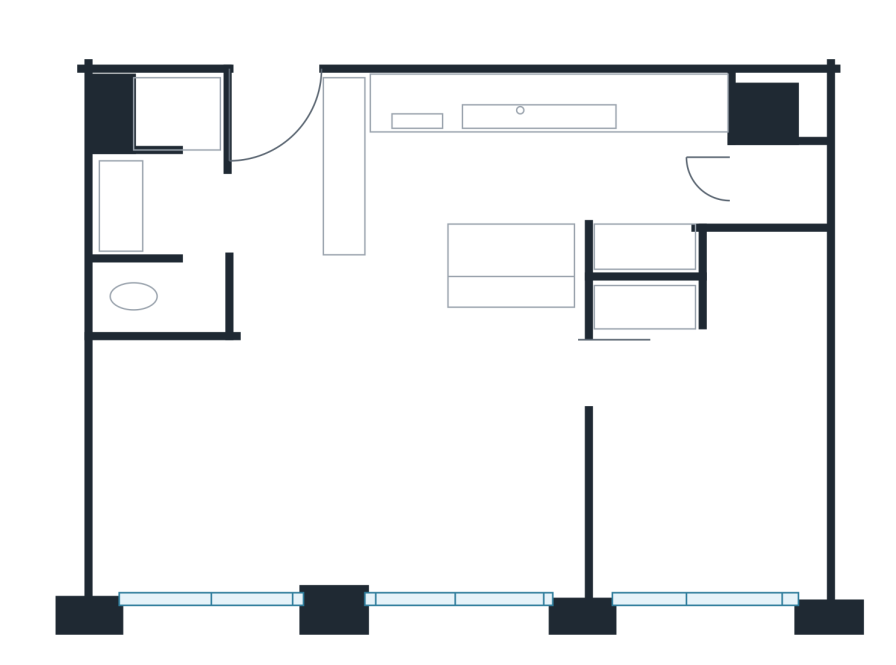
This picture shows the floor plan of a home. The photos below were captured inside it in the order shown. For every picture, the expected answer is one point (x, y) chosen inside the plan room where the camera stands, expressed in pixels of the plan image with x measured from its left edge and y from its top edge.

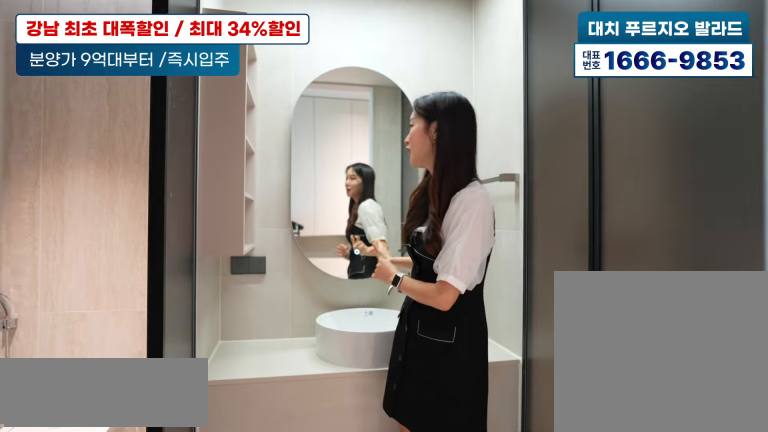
(178, 187)
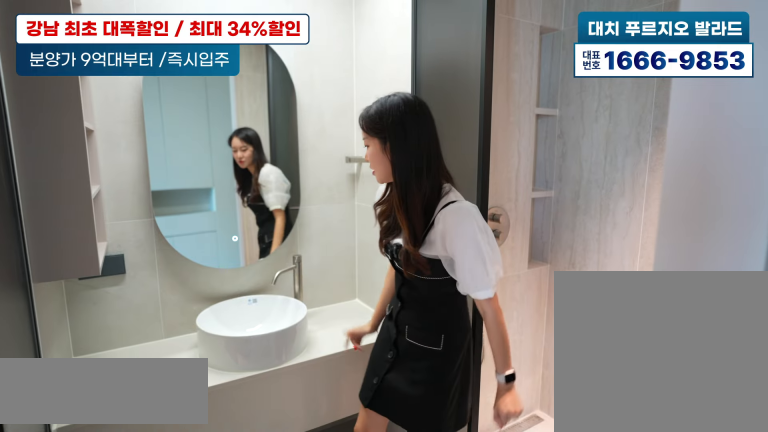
(179, 189)
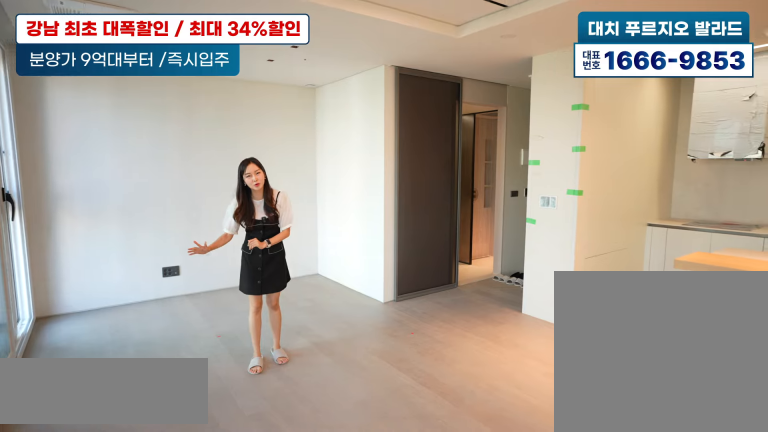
(303, 431)
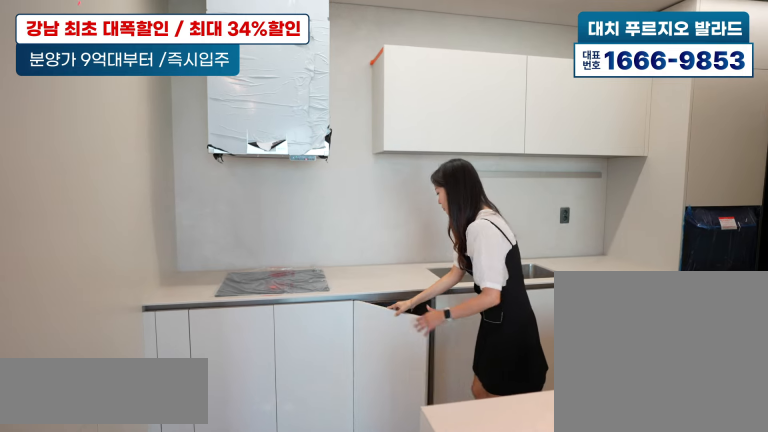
(569, 164)
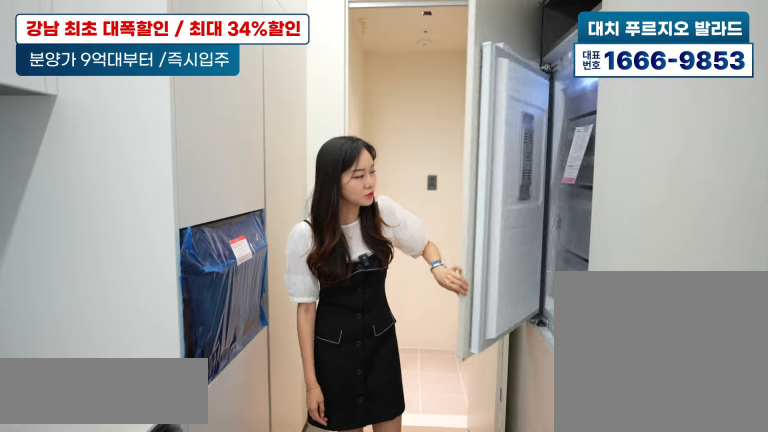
(569, 164)
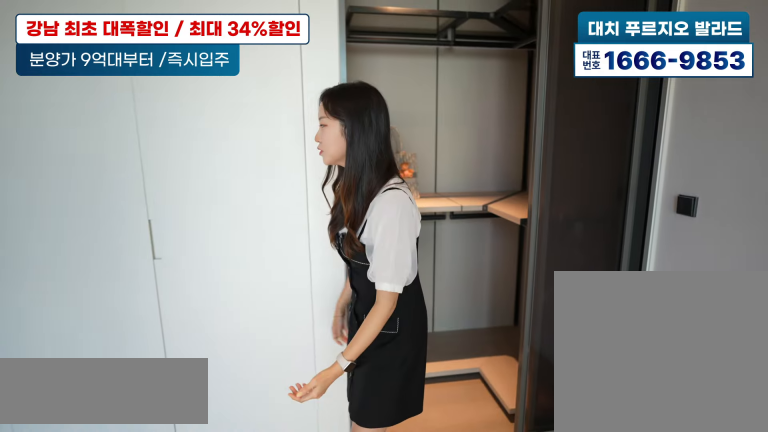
(699, 452)
